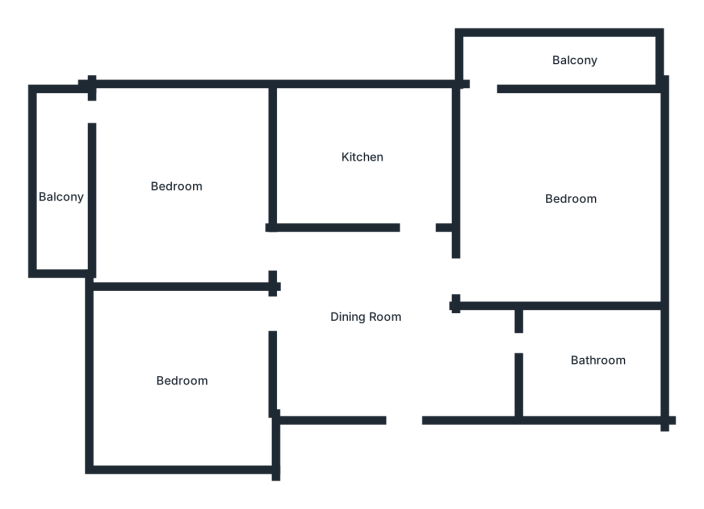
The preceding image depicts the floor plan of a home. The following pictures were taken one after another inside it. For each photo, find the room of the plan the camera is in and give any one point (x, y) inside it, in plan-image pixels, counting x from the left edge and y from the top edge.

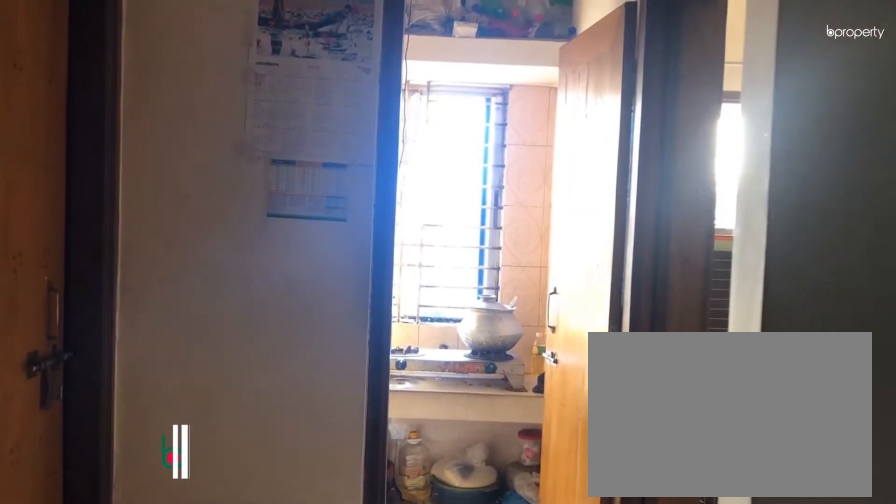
(399, 388)
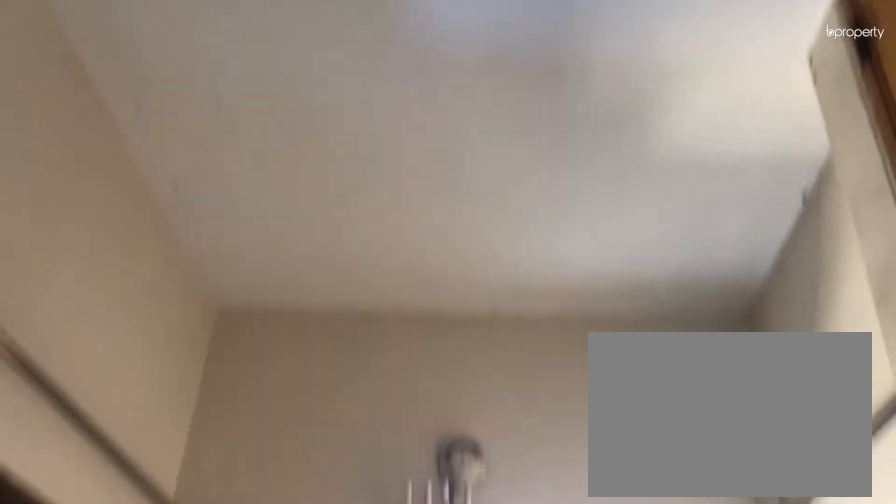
(365, 334)
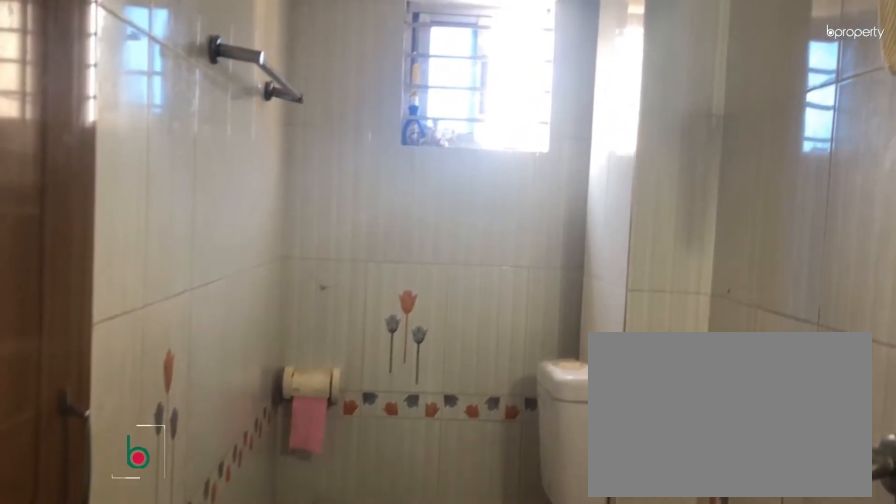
(586, 357)
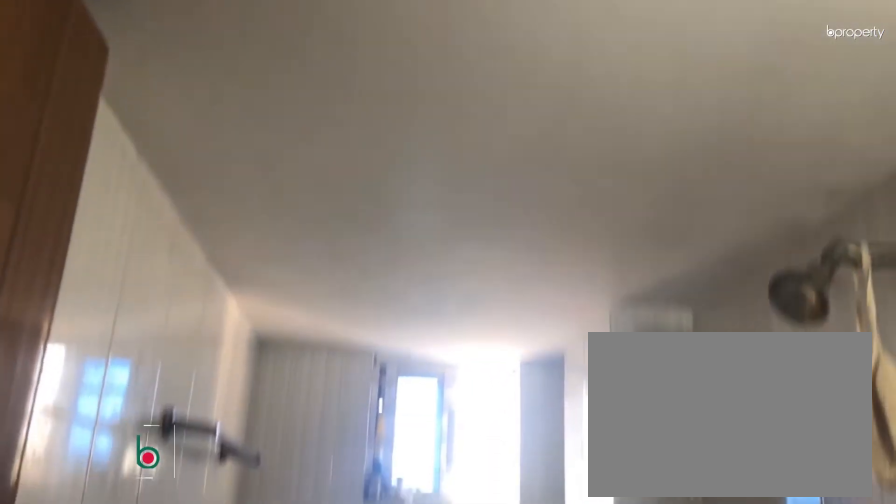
(586, 357)
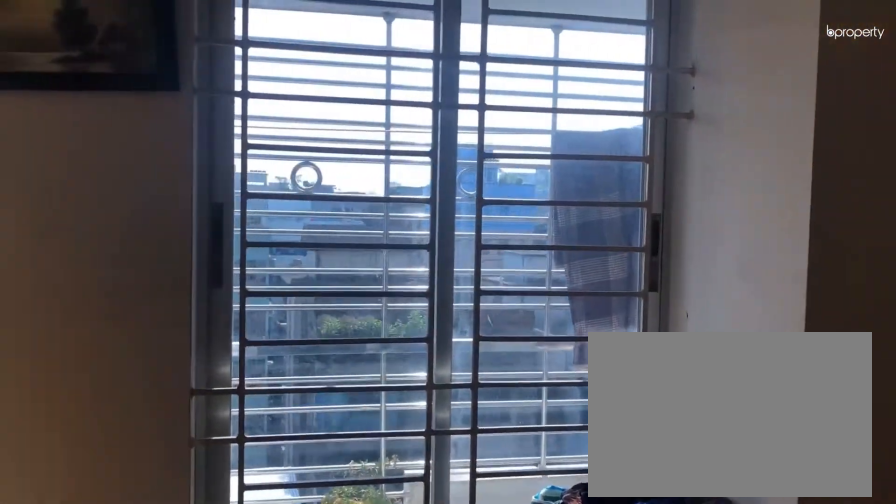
(561, 192)
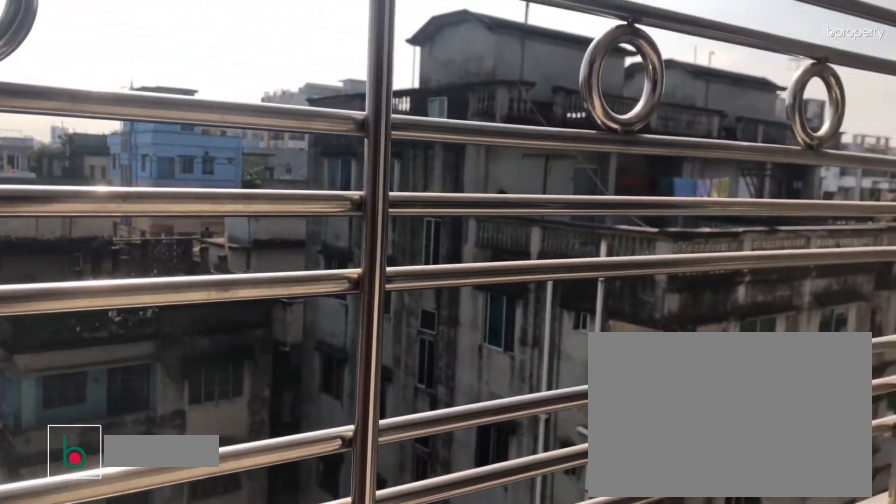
(569, 57)
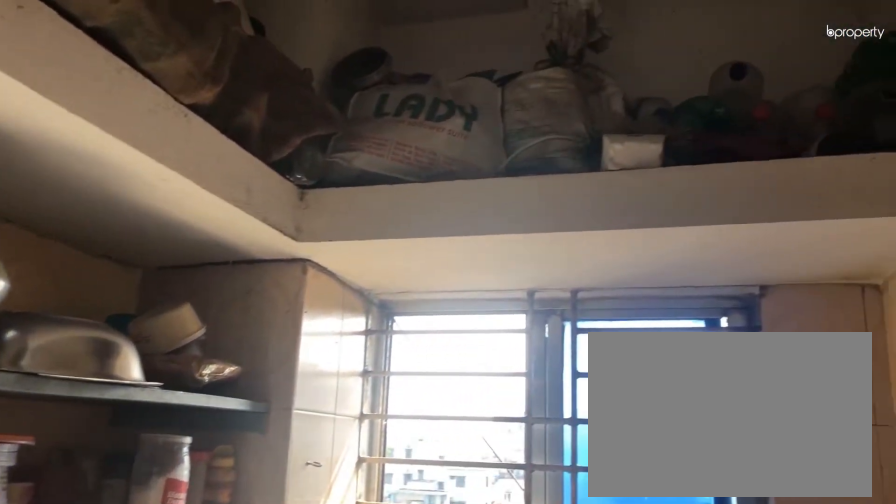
(351, 158)
